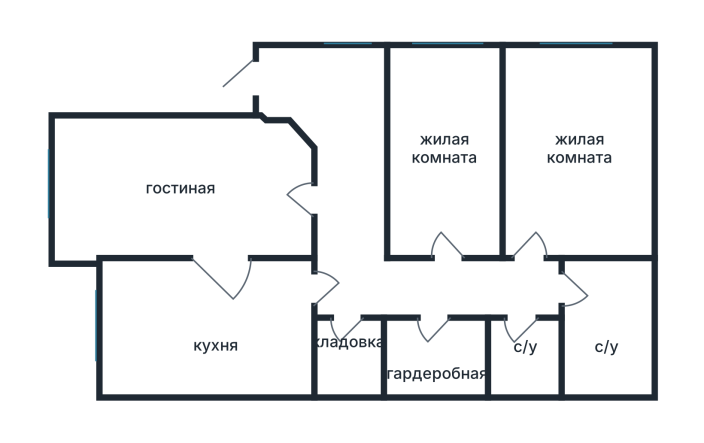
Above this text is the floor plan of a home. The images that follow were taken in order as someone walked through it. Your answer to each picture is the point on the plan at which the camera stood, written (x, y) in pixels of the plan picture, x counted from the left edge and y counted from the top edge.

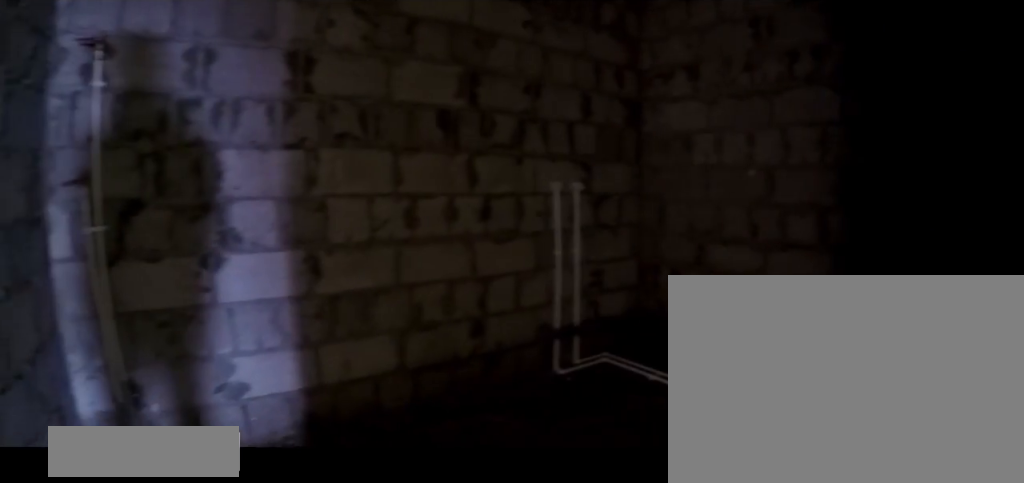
(605, 346)
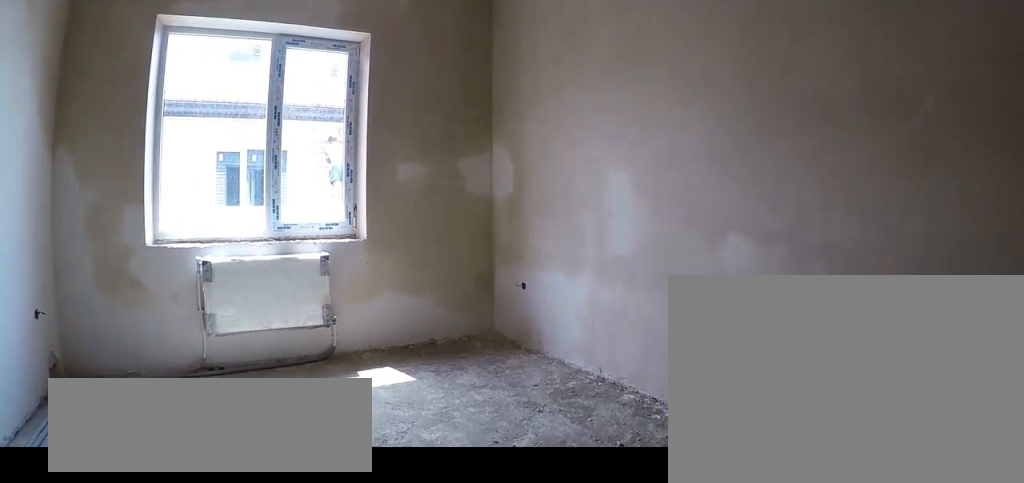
(573, 150)
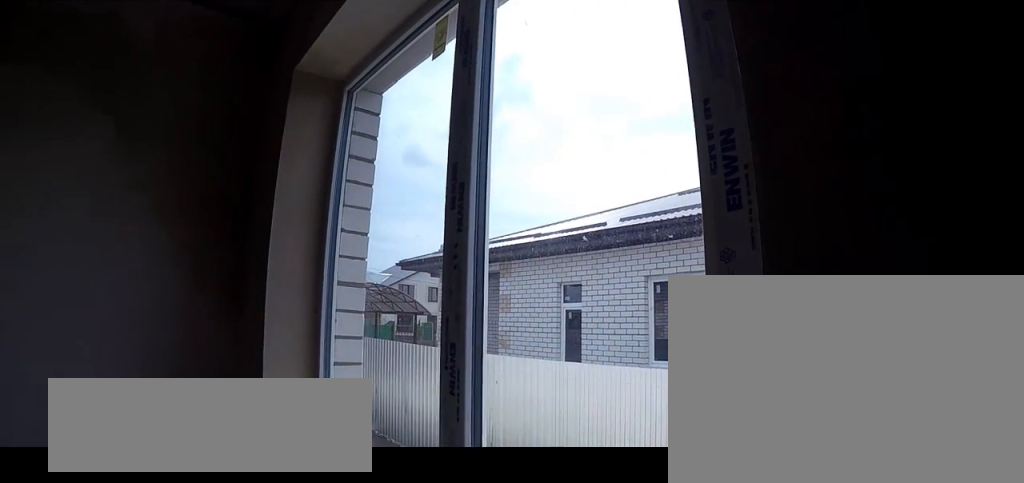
(630, 74)
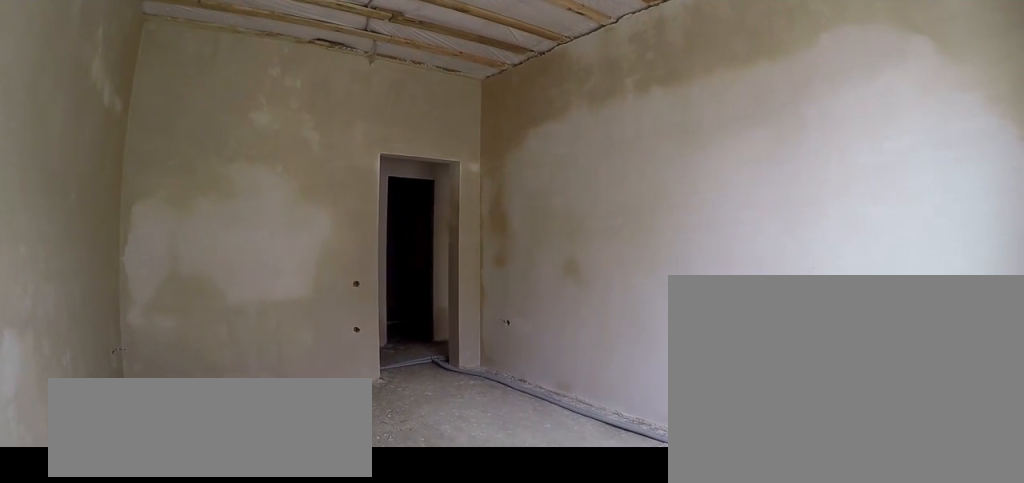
(630, 74)
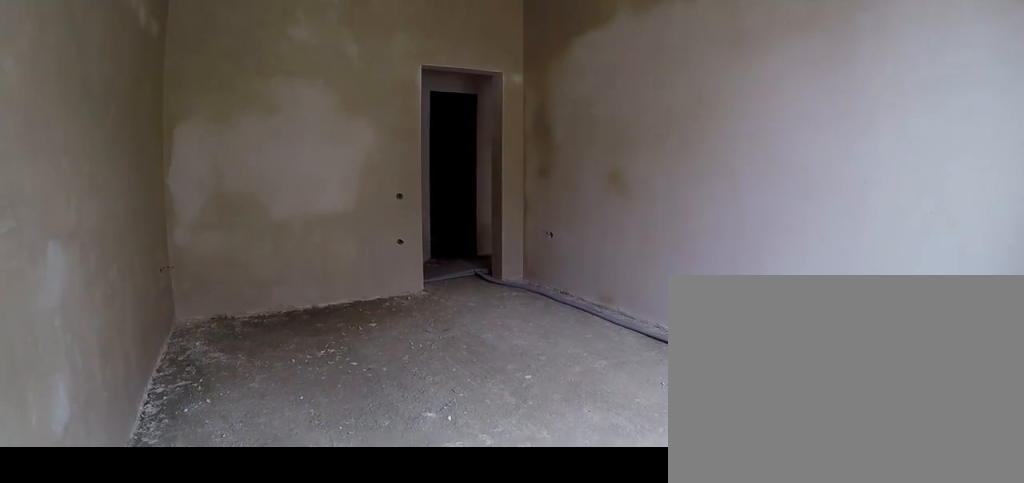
(631, 74)
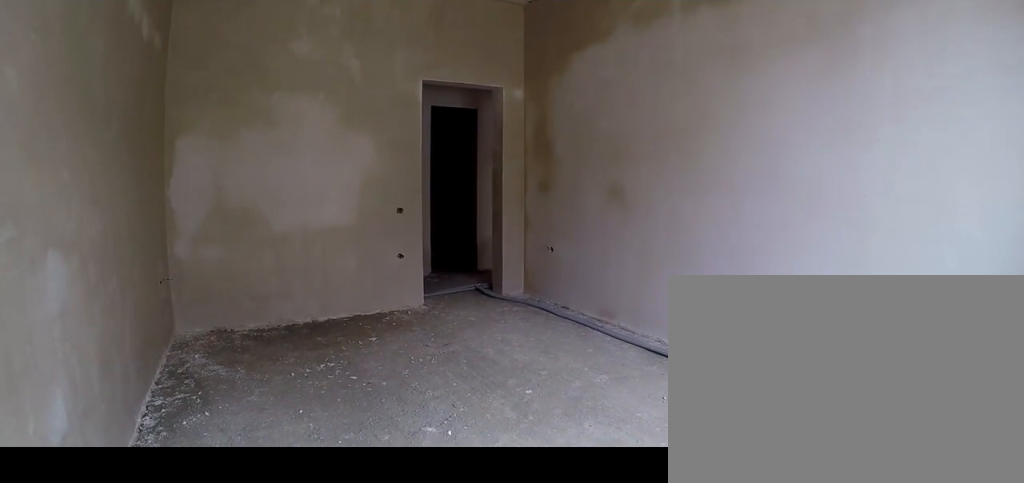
(630, 74)
